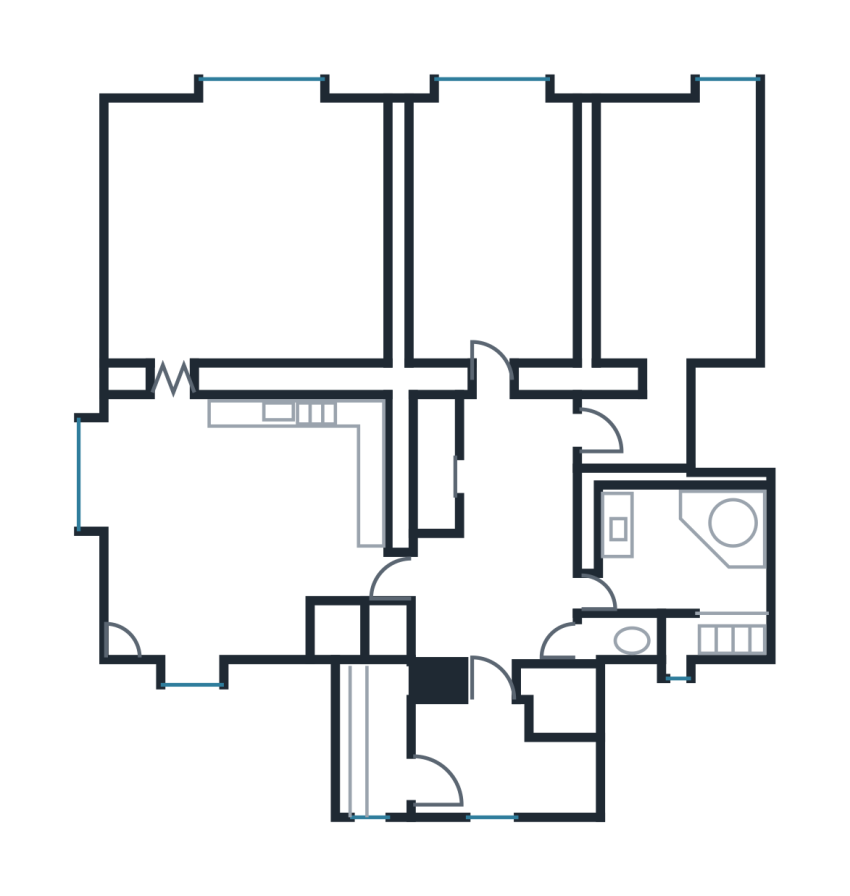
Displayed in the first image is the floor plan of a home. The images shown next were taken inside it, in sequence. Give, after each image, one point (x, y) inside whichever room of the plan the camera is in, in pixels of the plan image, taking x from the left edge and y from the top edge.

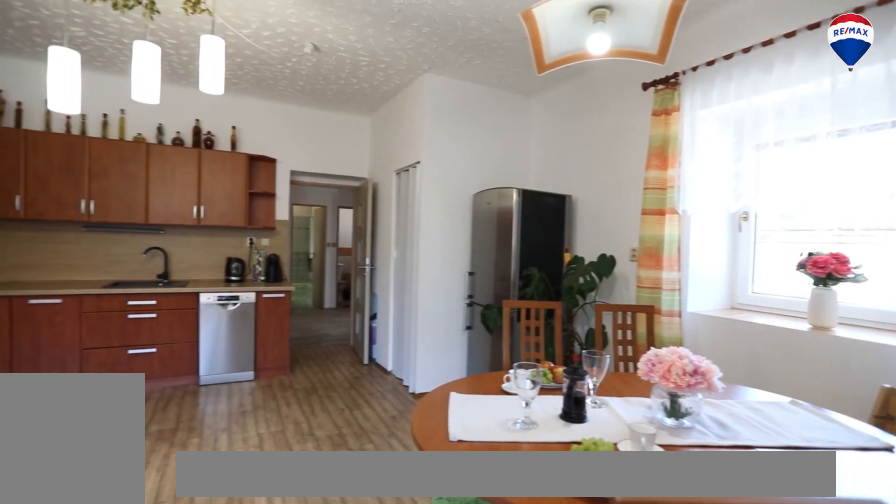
(239, 526)
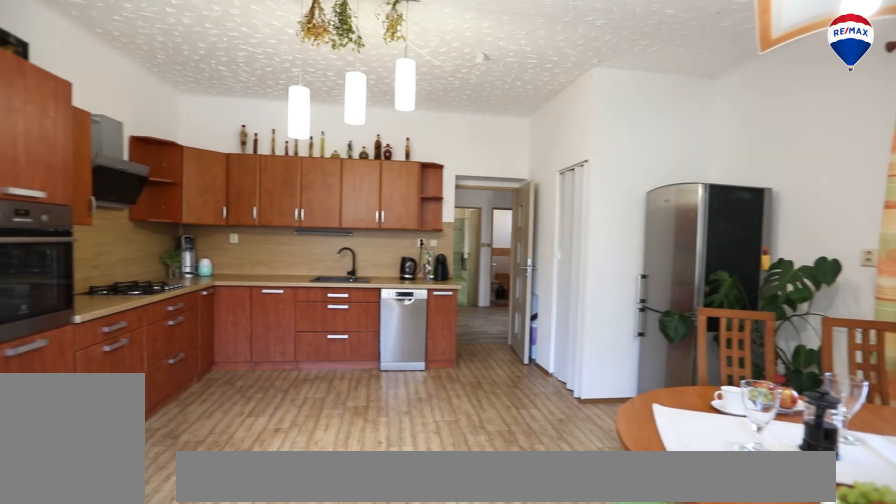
(240, 526)
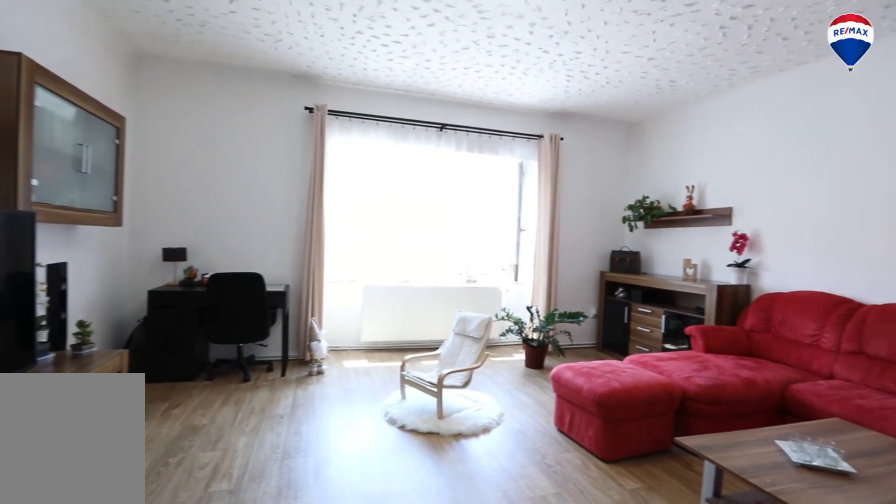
(269, 240)
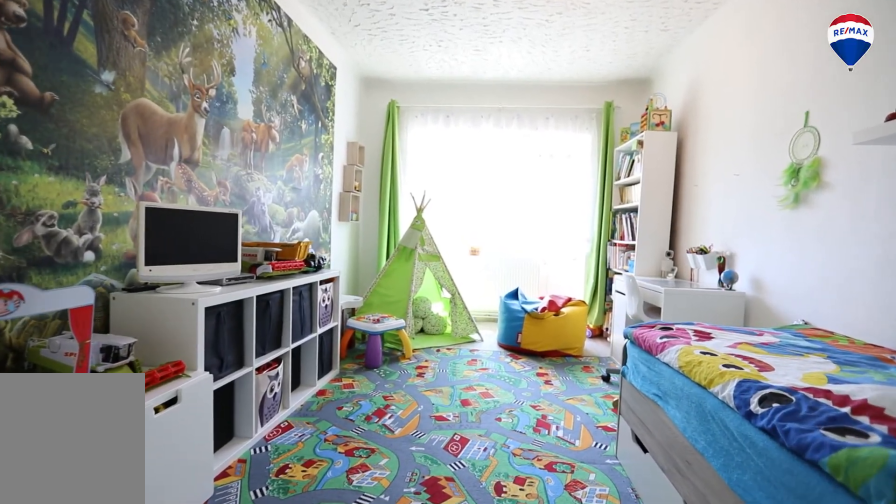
(496, 240)
